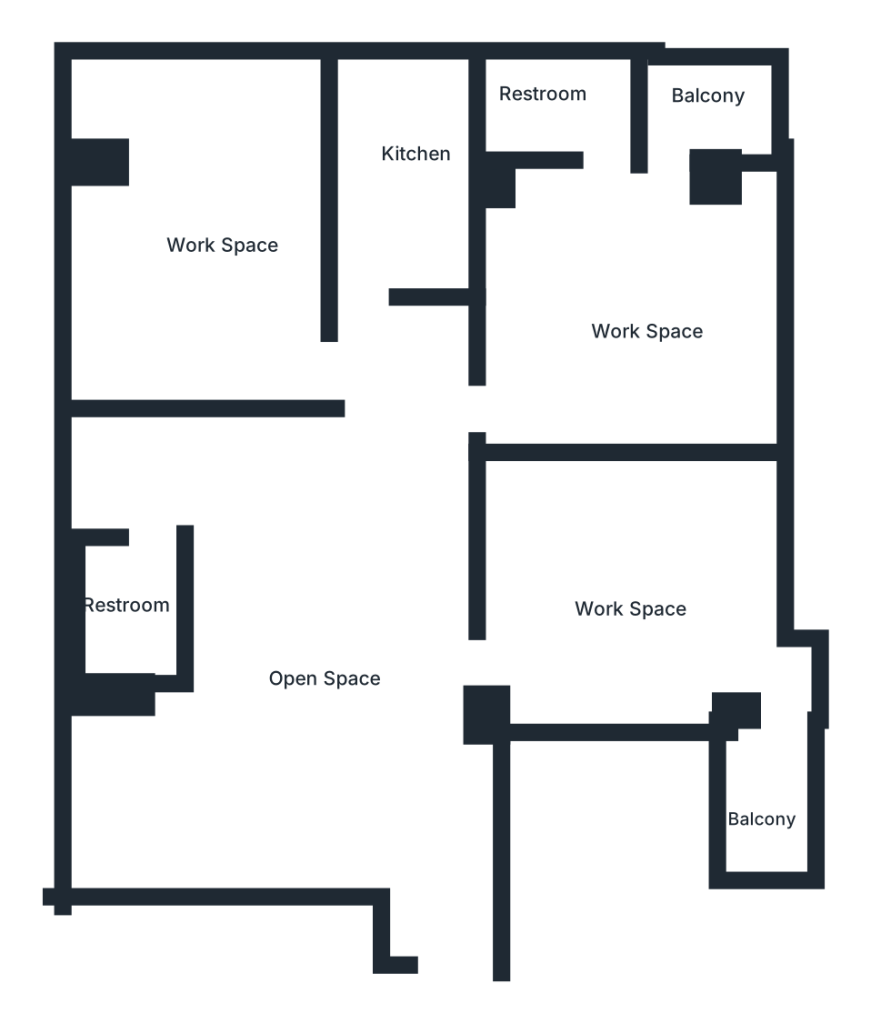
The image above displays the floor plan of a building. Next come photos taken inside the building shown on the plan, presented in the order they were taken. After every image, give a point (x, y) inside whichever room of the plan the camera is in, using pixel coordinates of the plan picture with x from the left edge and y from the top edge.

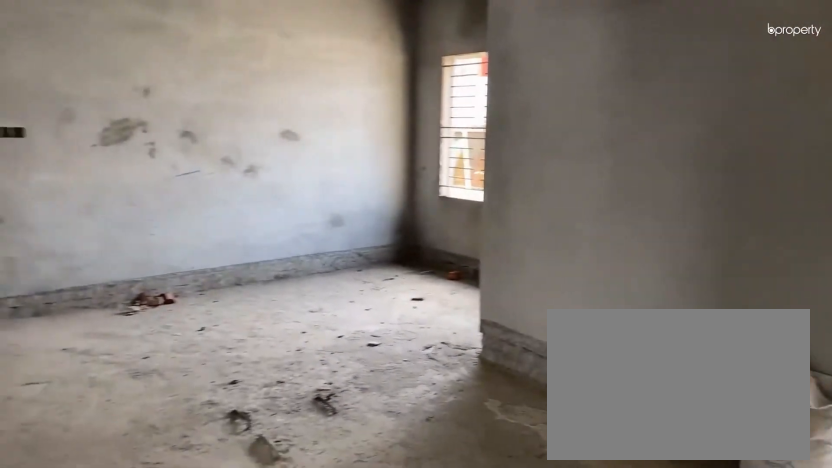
(374, 641)
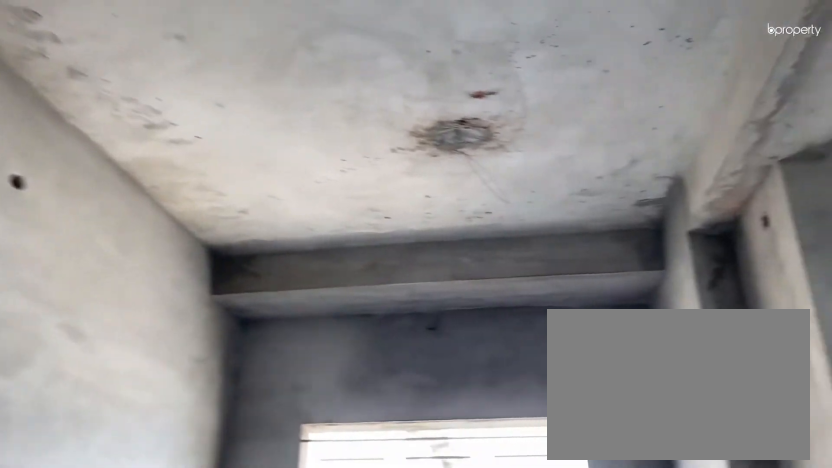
(374, 641)
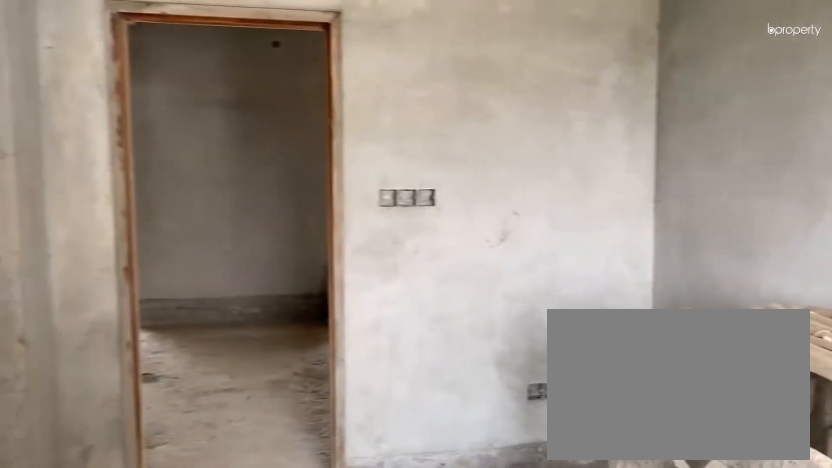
(646, 637)
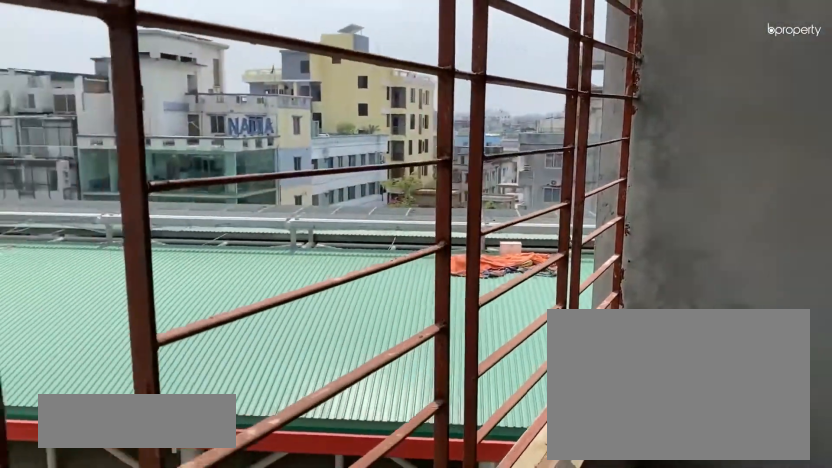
(771, 795)
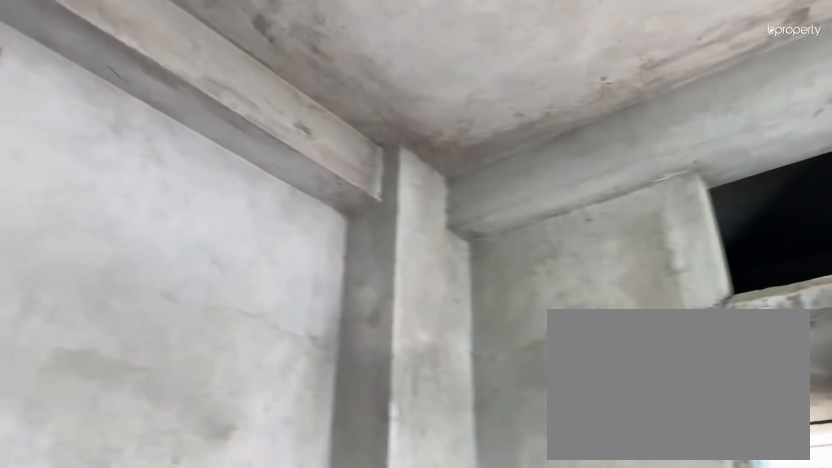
(632, 230)
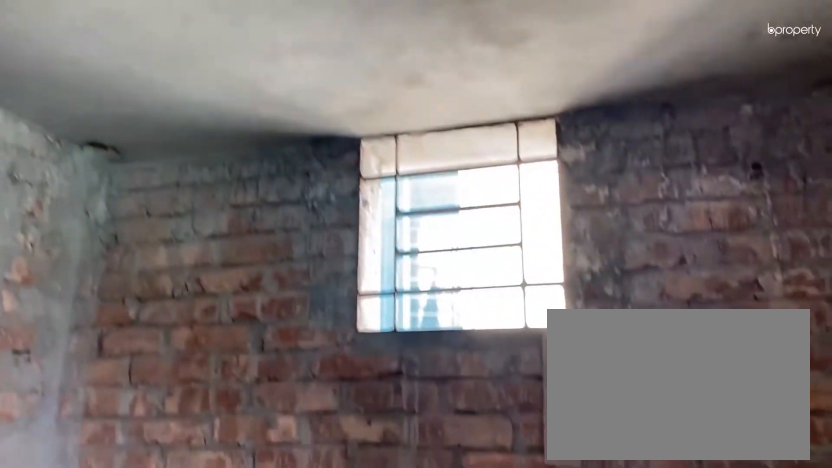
(572, 103)
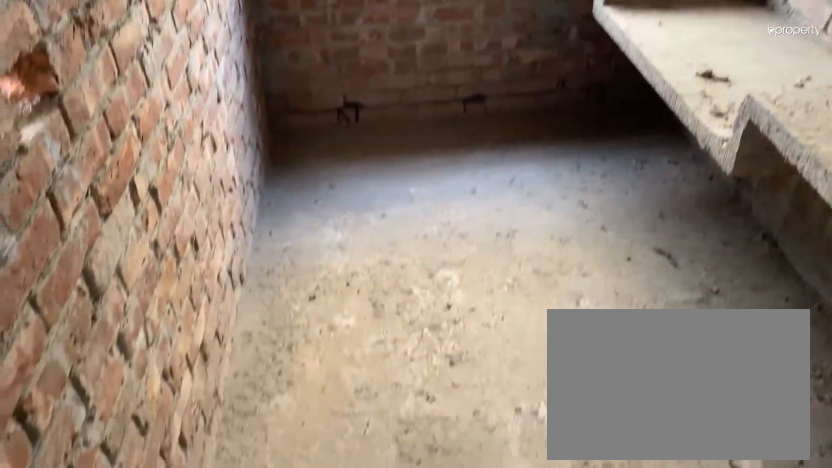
(405, 161)
